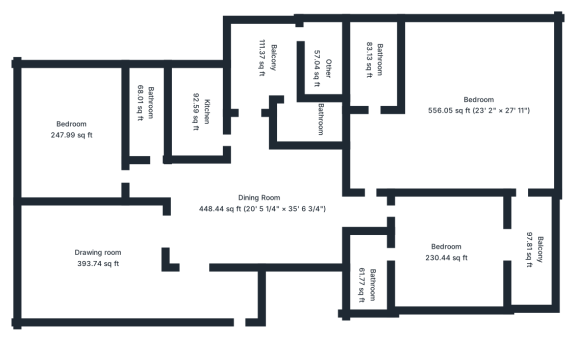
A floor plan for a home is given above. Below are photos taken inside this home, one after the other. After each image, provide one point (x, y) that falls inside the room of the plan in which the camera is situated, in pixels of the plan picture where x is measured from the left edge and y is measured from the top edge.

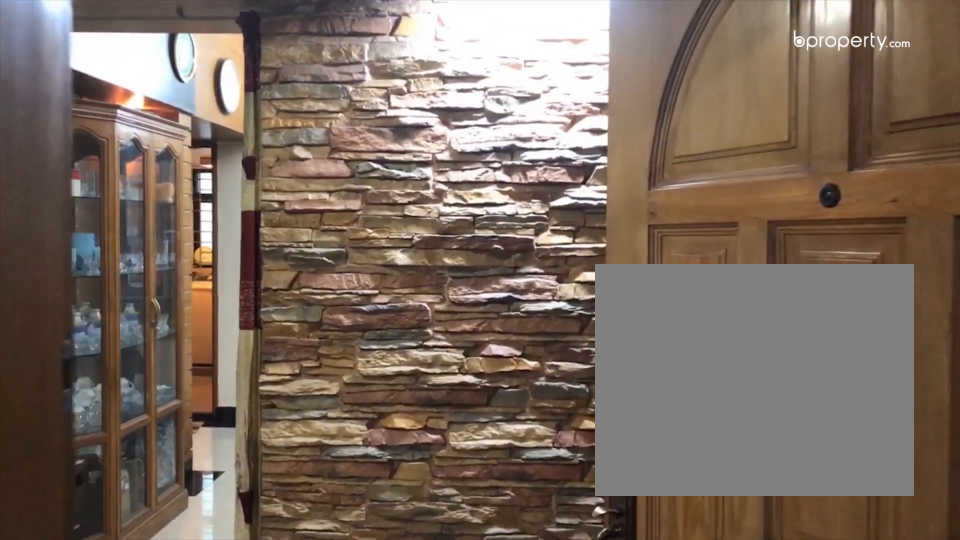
(168, 278)
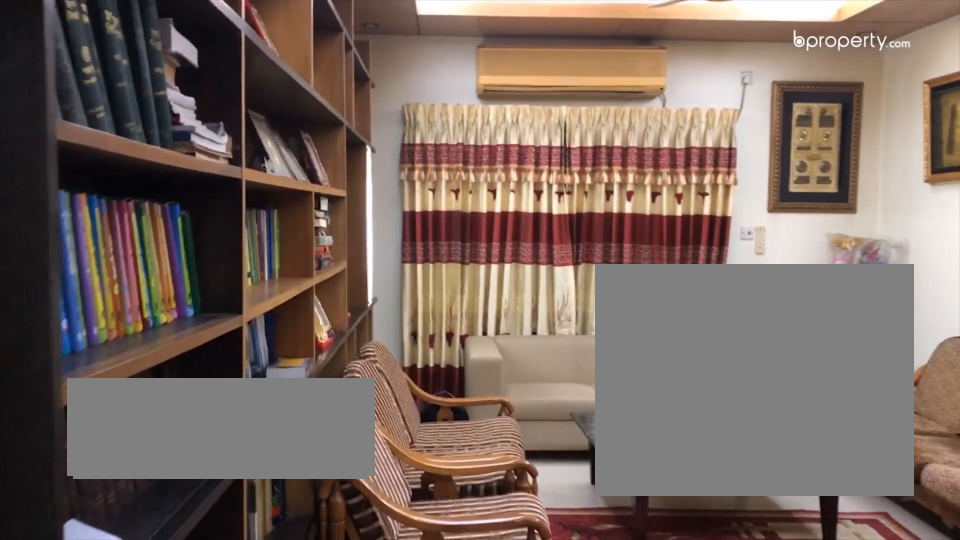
(100, 266)
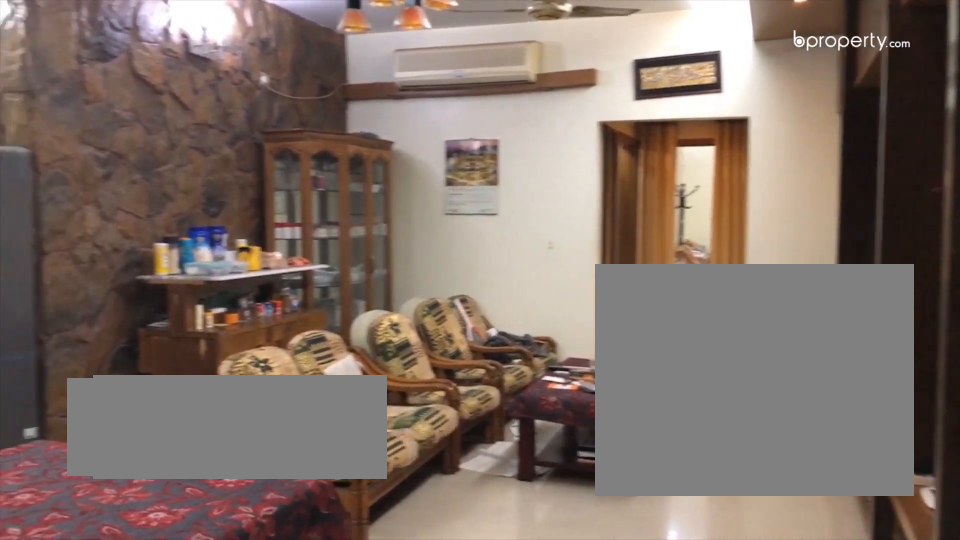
(259, 206)
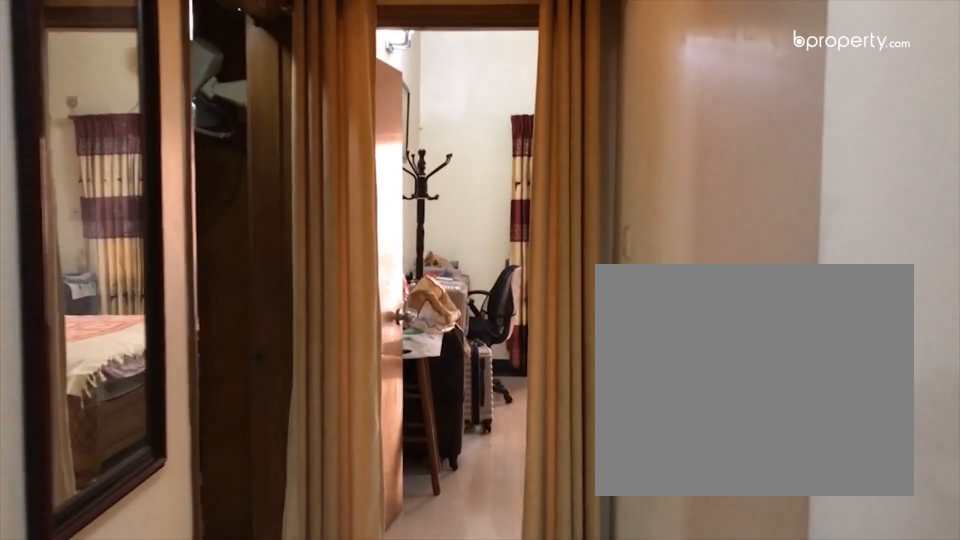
(479, 107)
